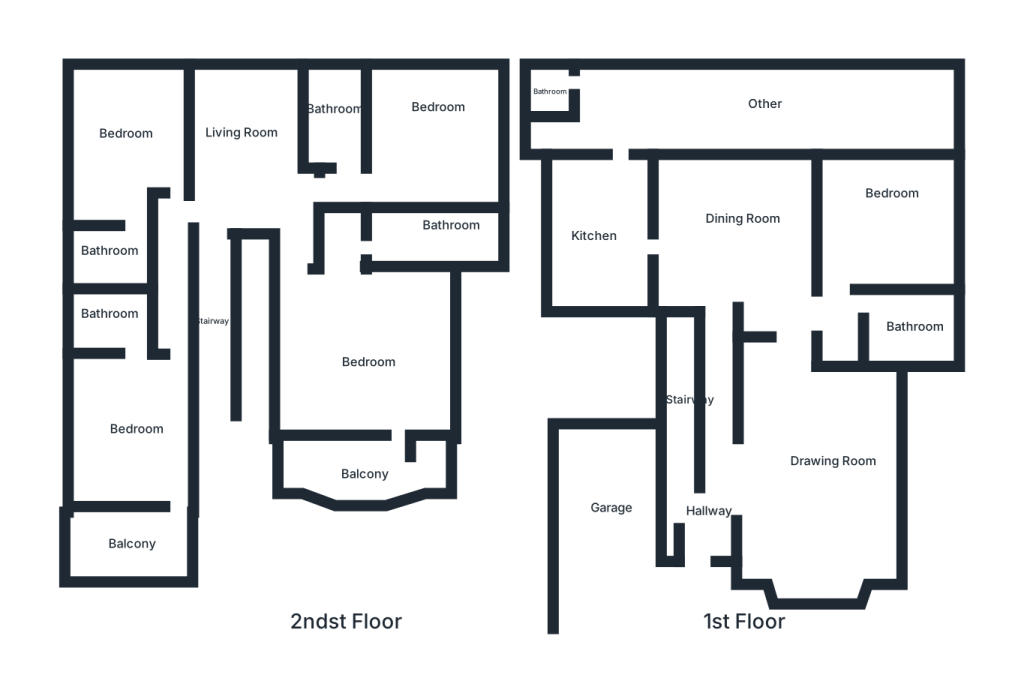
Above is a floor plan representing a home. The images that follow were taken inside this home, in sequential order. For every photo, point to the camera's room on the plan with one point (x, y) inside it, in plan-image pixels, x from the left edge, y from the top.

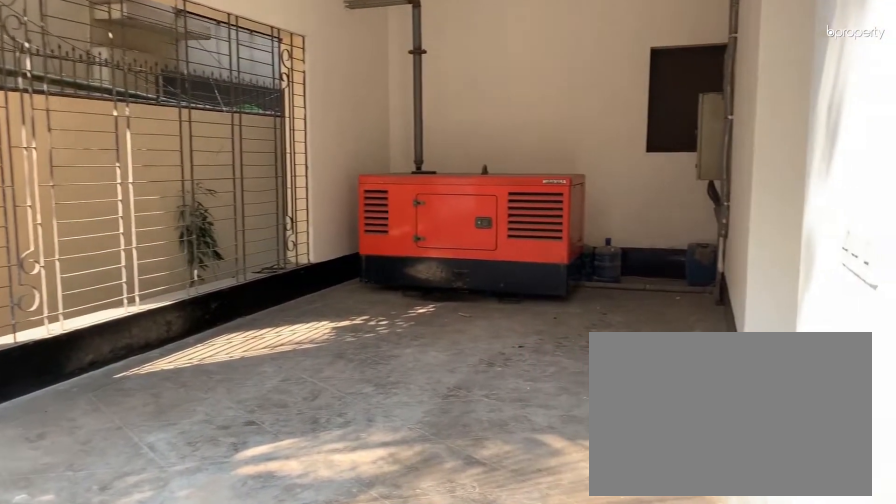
(611, 520)
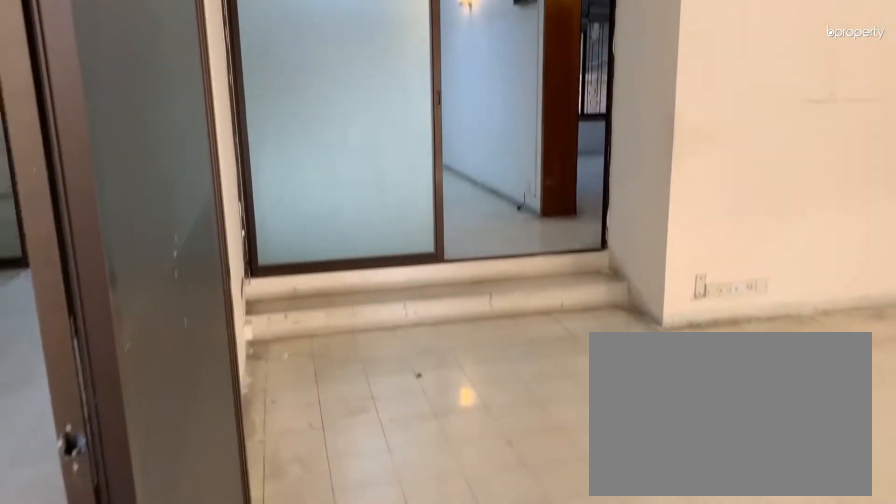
(822, 466)
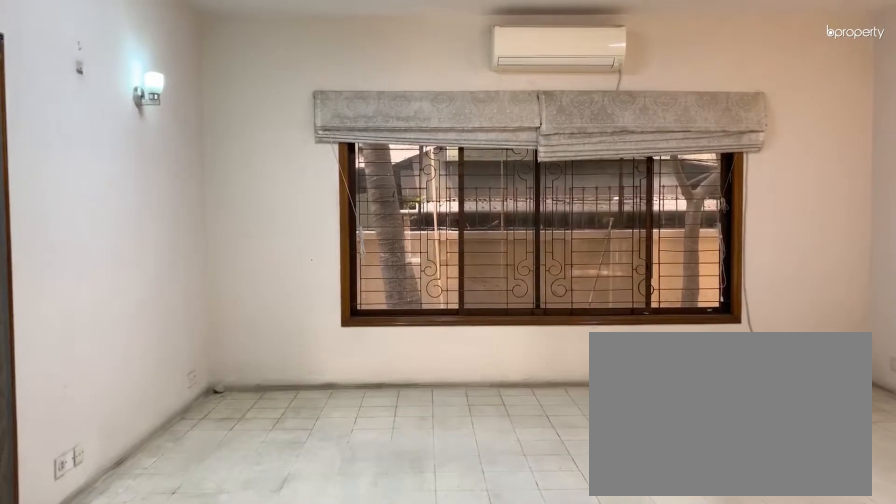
(746, 225)
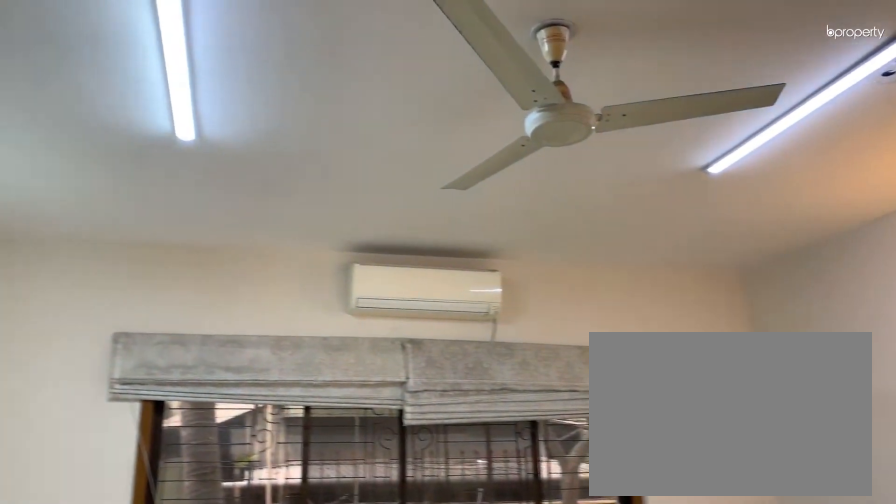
(746, 225)
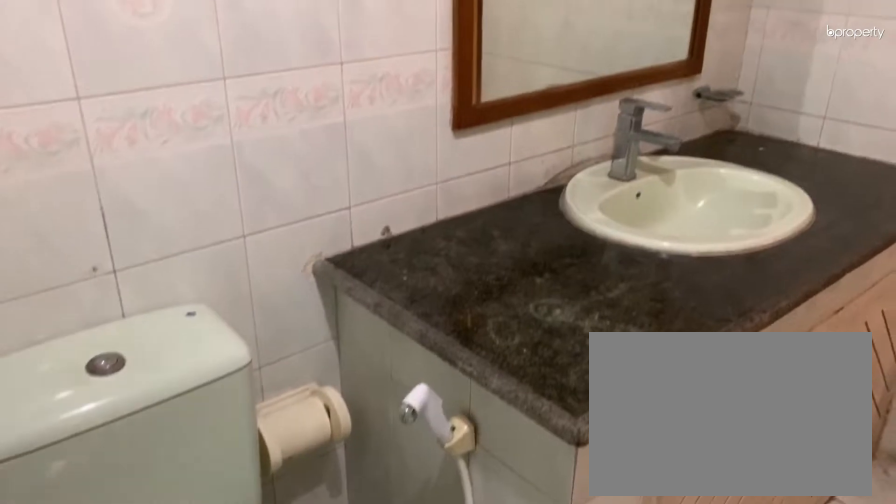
(906, 327)
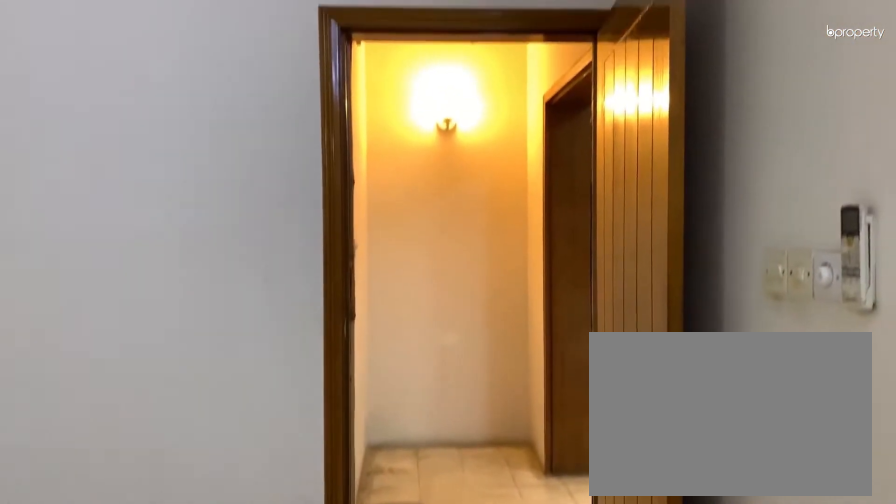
(878, 212)
